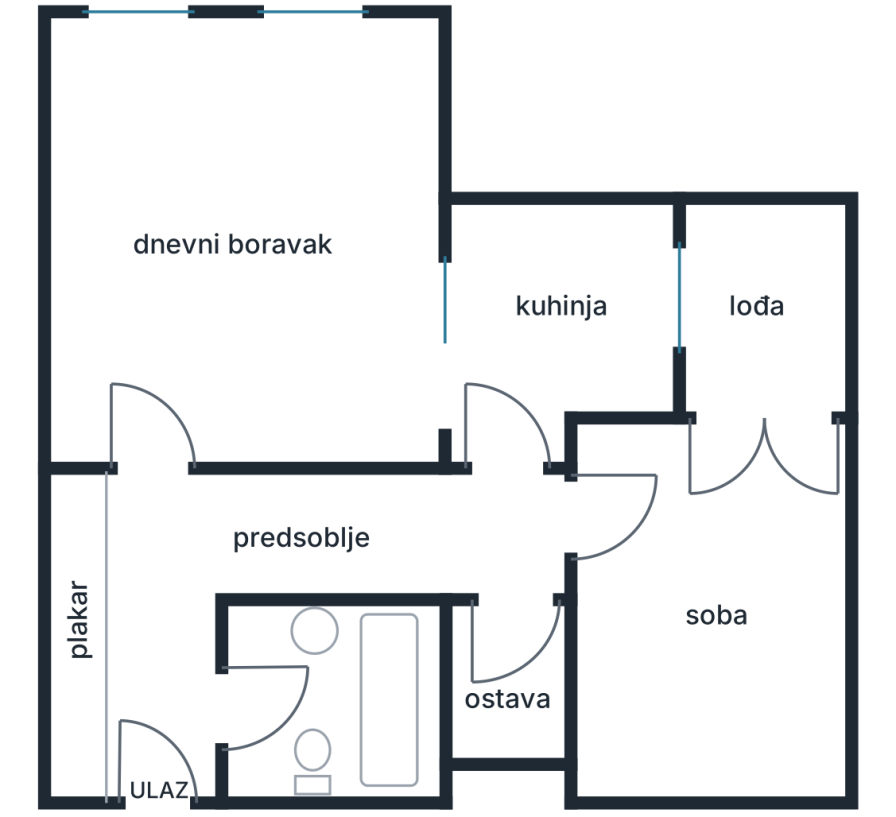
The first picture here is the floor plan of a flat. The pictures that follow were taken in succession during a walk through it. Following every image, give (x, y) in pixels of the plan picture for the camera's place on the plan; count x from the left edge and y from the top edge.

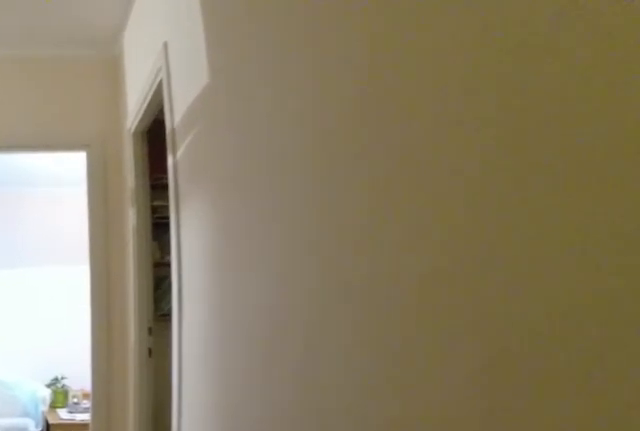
(229, 533)
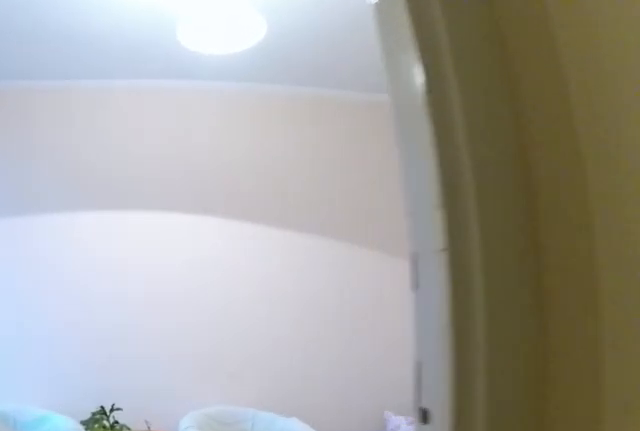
(468, 536)
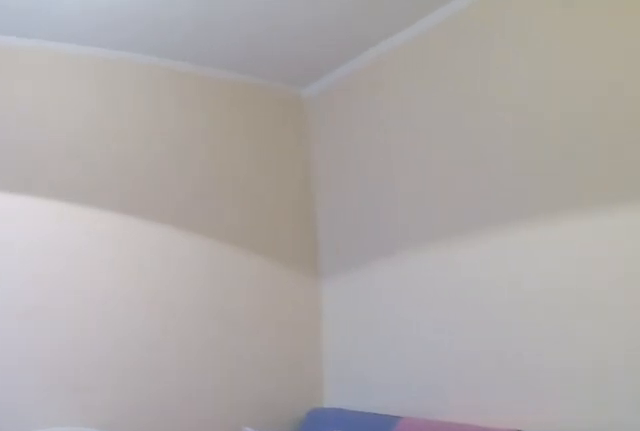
(554, 531)
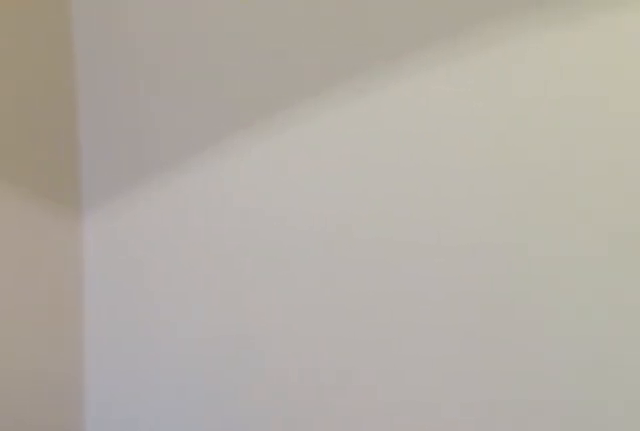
(604, 703)
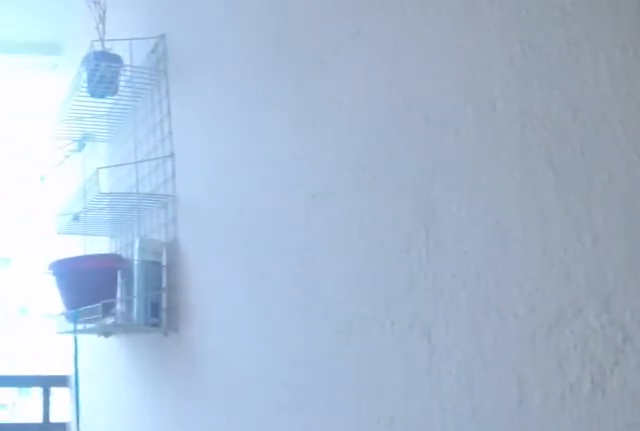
(807, 456)
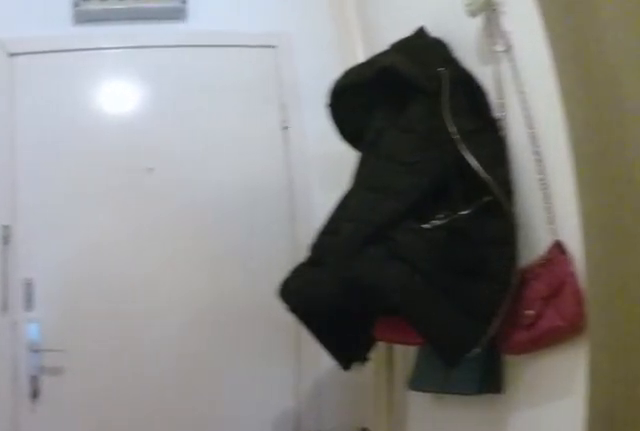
(162, 683)
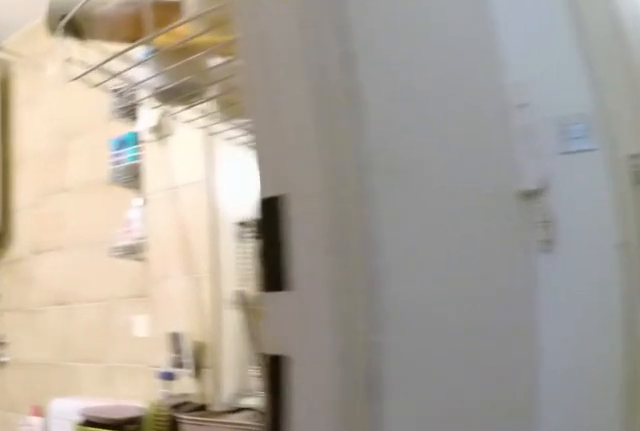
(155, 702)
